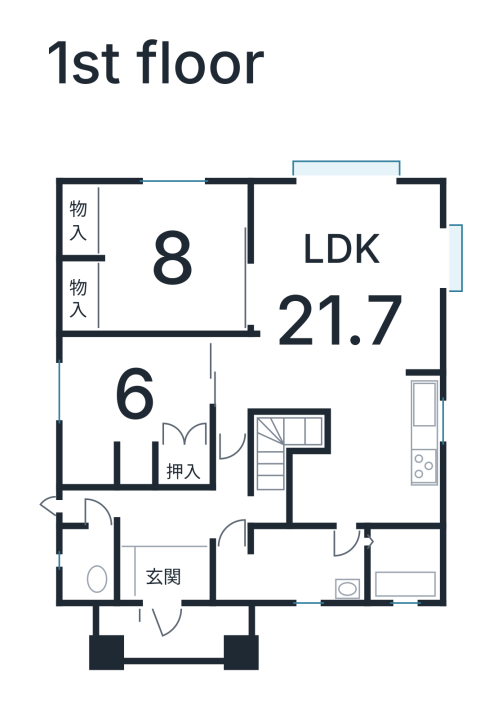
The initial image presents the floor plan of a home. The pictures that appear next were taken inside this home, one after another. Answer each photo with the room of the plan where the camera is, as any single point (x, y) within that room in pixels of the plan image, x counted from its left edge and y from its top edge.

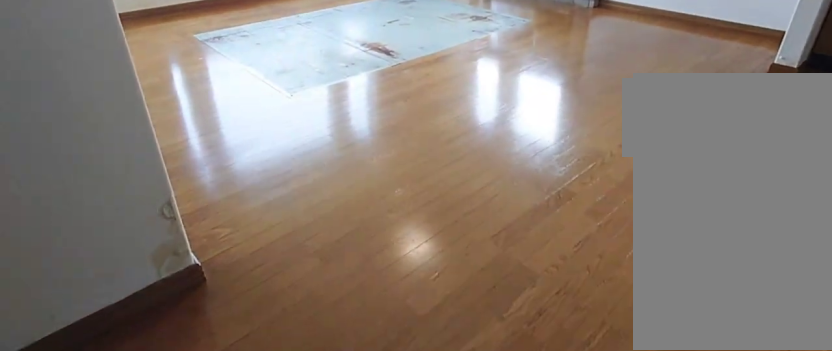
(333, 288)
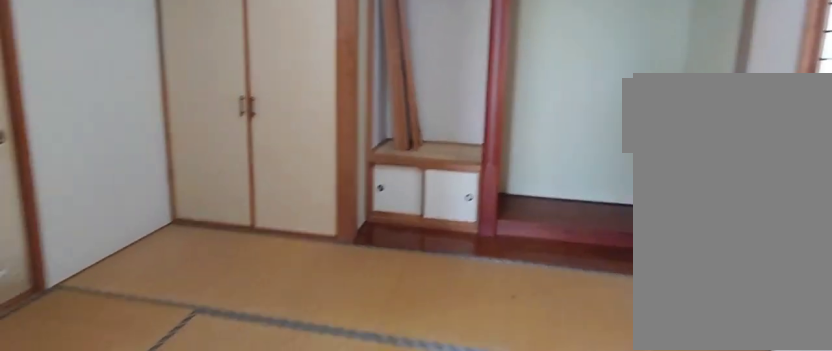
(131, 393)
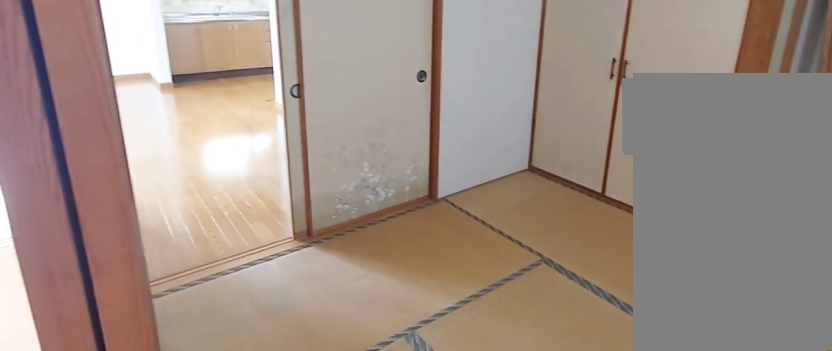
(131, 393)
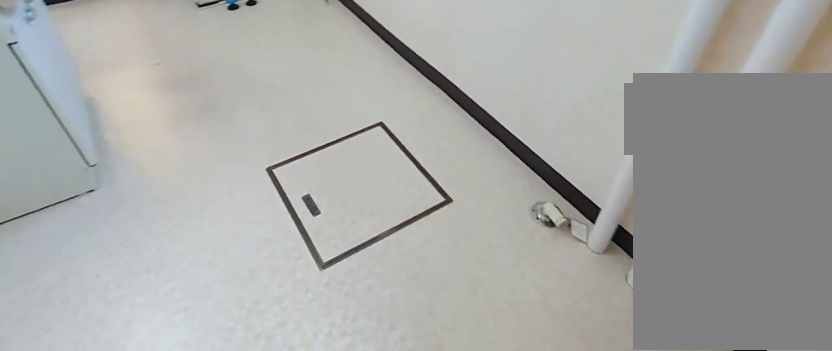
(286, 571)
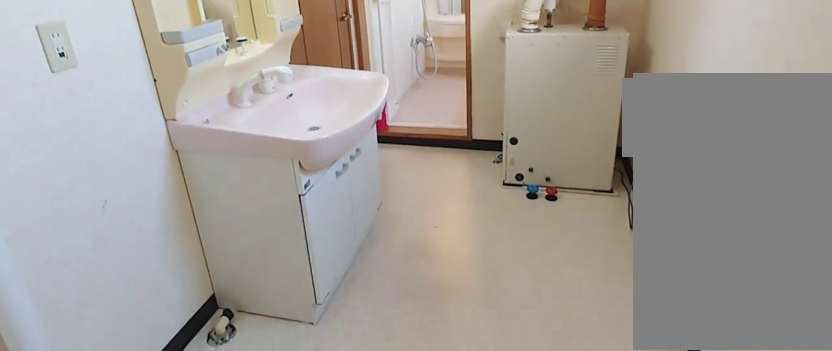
(286, 571)
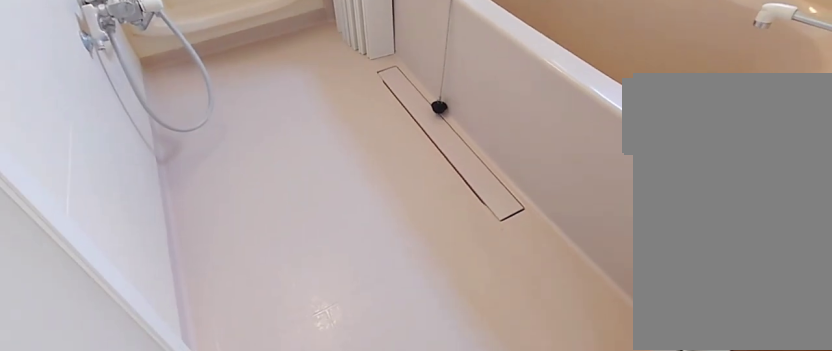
(405, 568)
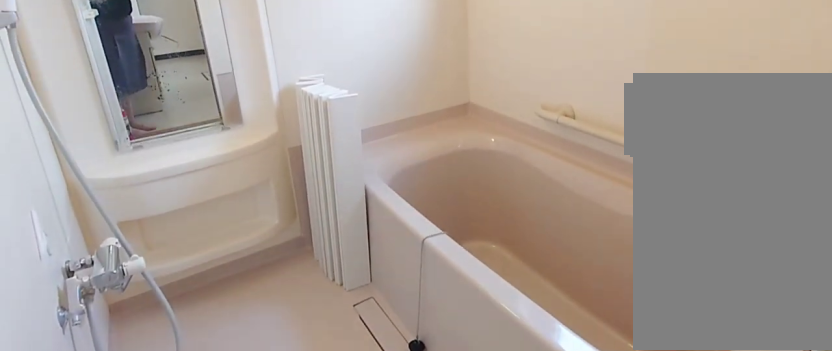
(405, 568)
